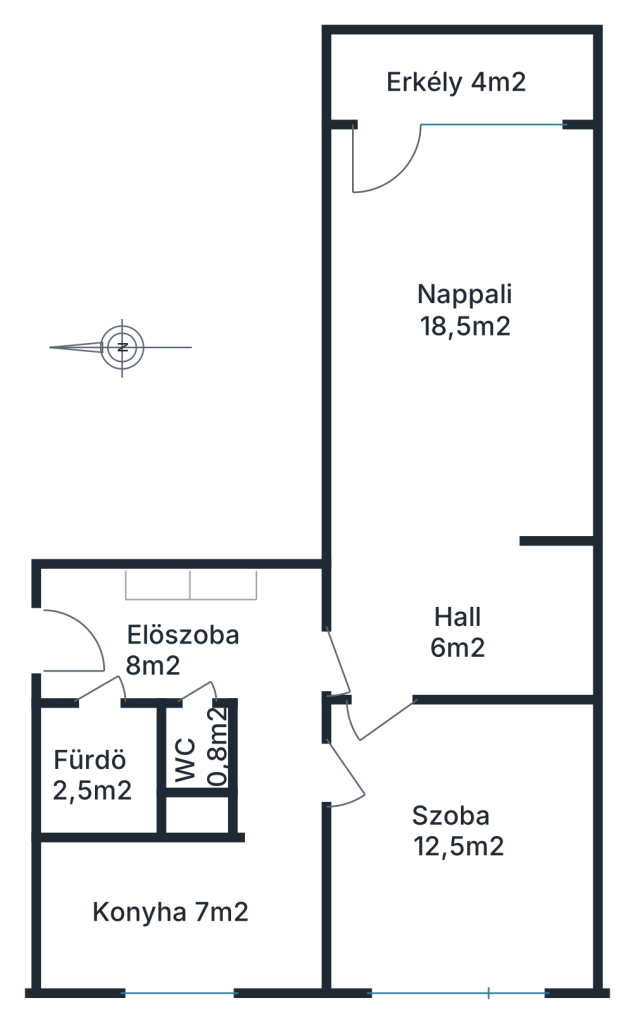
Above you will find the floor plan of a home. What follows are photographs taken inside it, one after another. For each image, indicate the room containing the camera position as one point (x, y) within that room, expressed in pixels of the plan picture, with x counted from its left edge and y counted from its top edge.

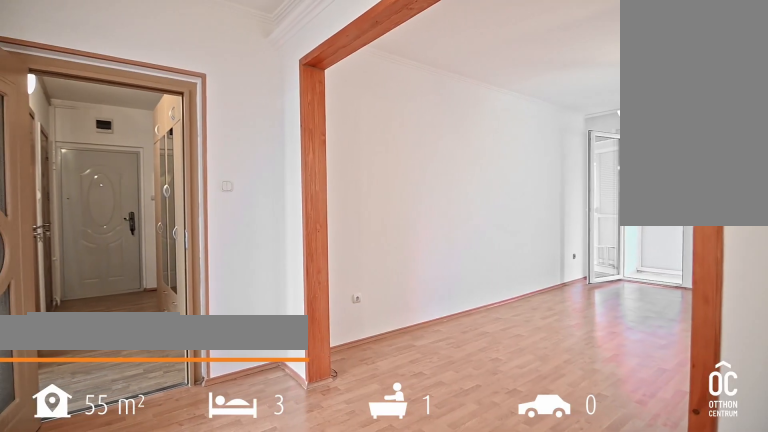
(457, 629)
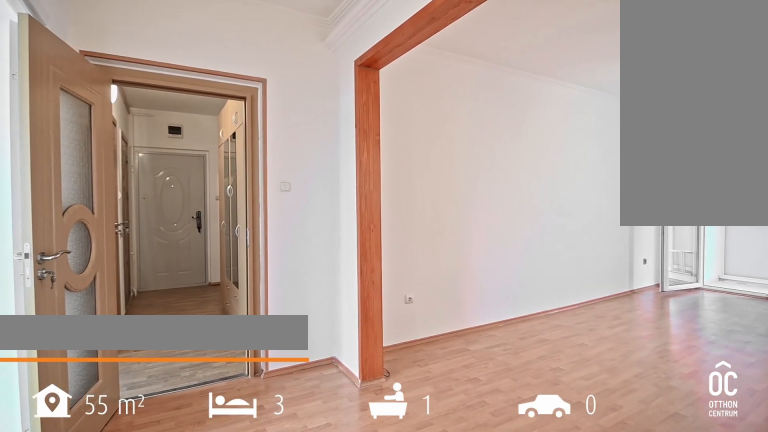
(458, 629)
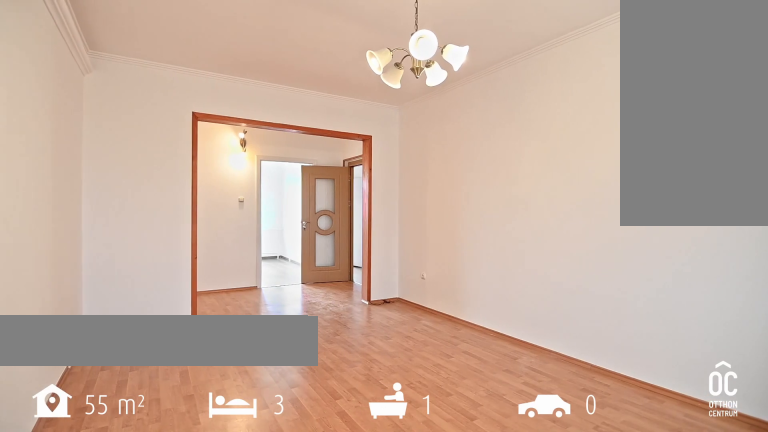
(457, 316)
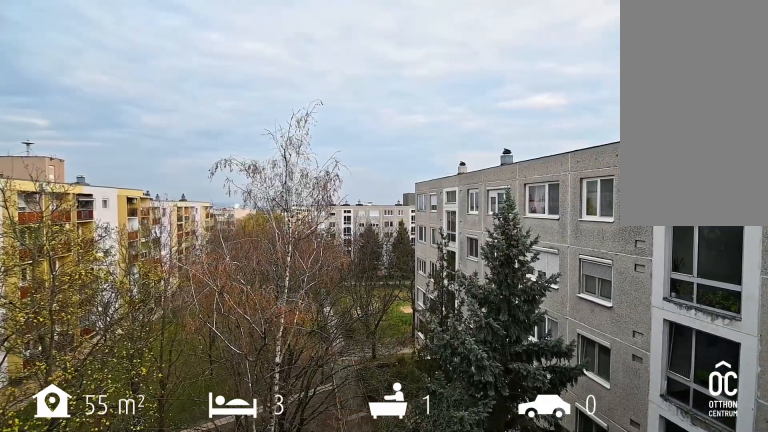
(457, 75)
